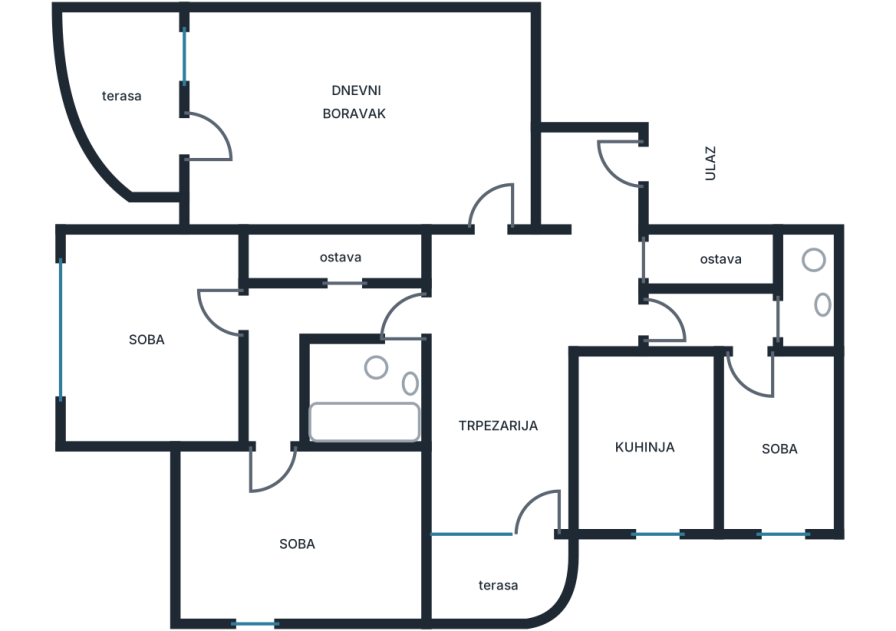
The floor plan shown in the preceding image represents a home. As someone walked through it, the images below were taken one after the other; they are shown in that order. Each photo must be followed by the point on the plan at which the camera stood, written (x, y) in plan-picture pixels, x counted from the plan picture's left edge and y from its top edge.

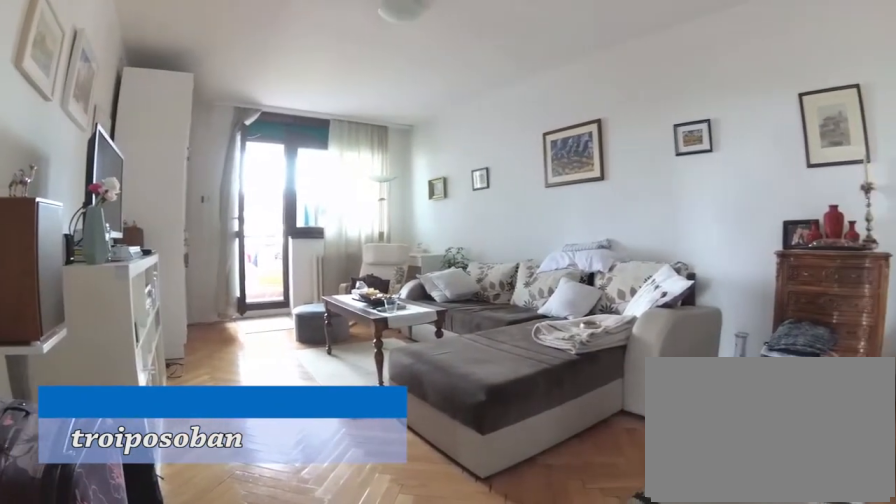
(521, 205)
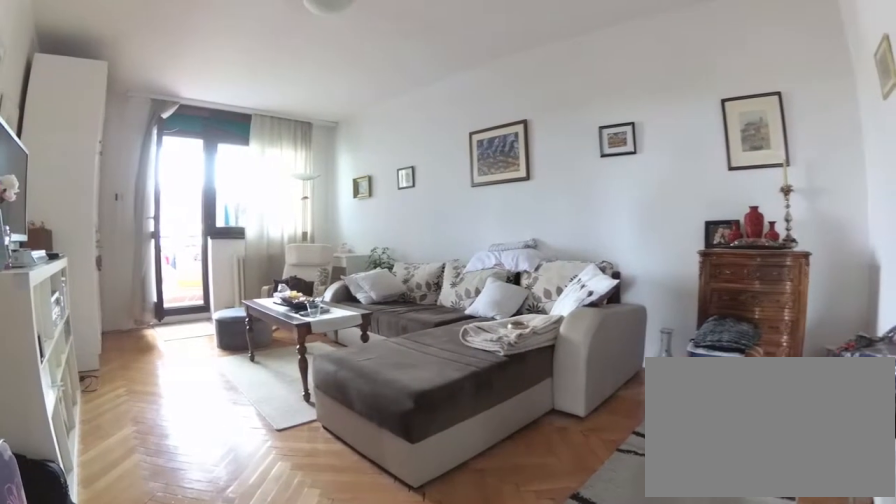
(501, 209)
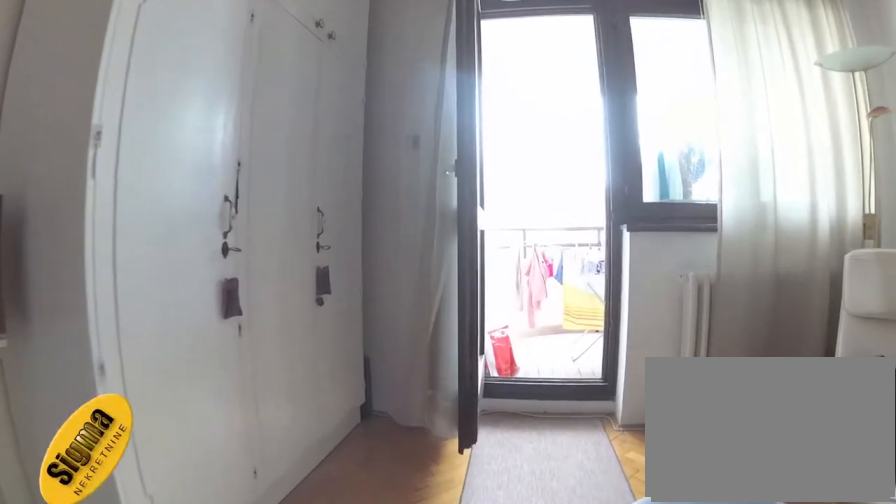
(343, 163)
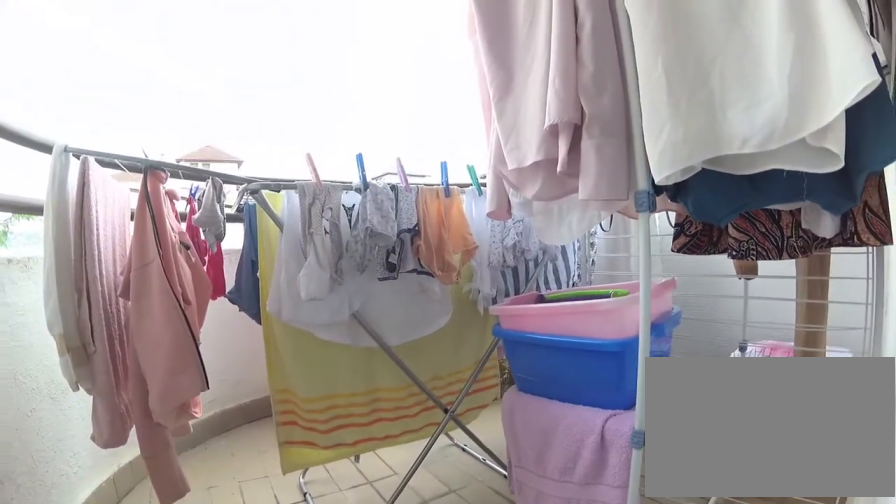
(202, 153)
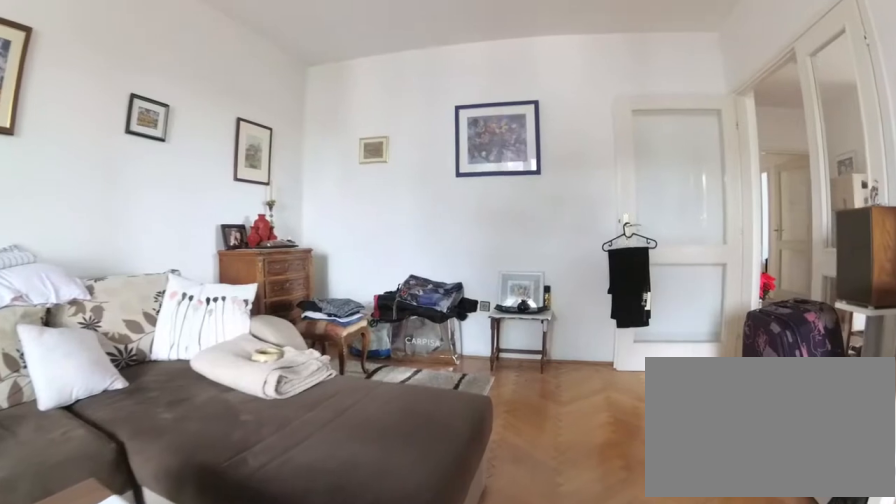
(318, 159)
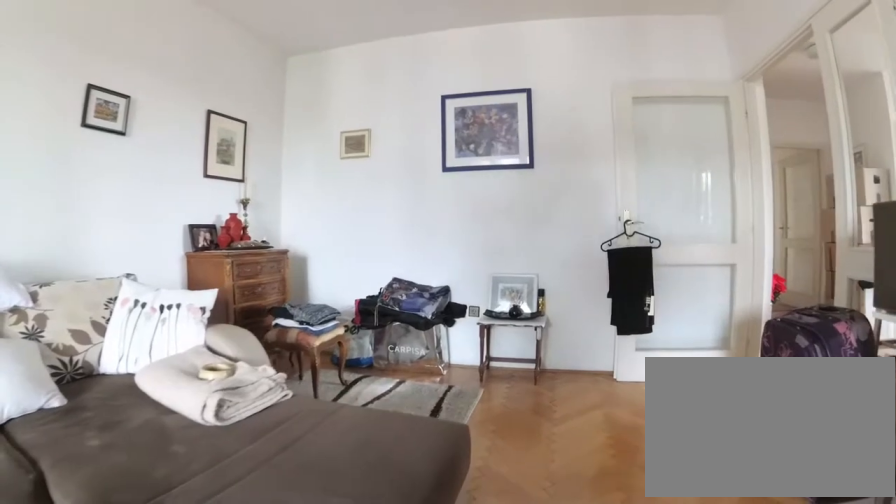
(326, 160)
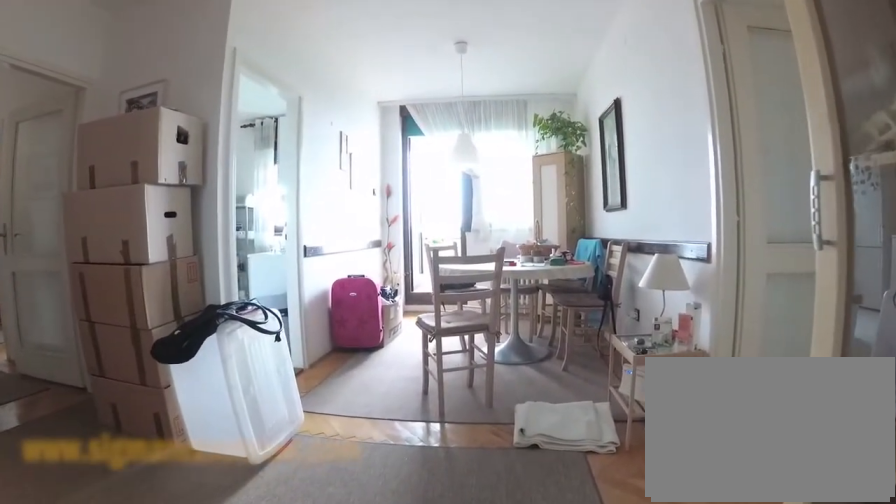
(484, 215)
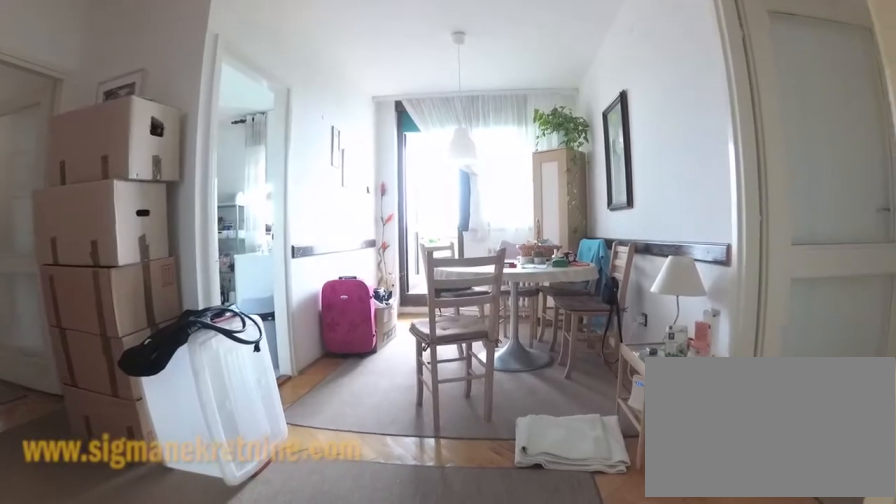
(485, 224)
